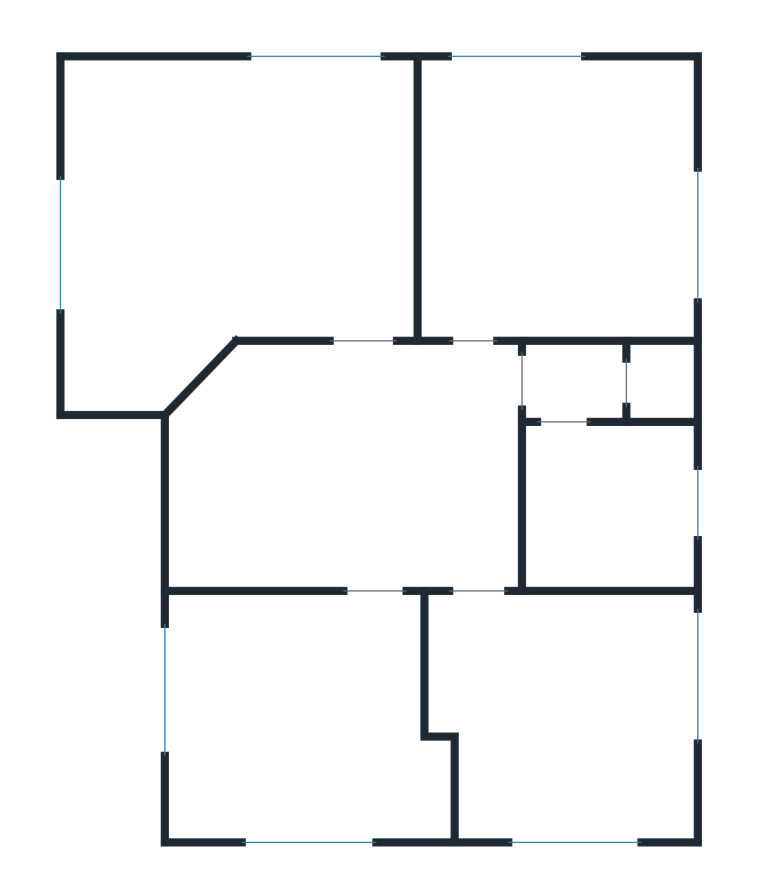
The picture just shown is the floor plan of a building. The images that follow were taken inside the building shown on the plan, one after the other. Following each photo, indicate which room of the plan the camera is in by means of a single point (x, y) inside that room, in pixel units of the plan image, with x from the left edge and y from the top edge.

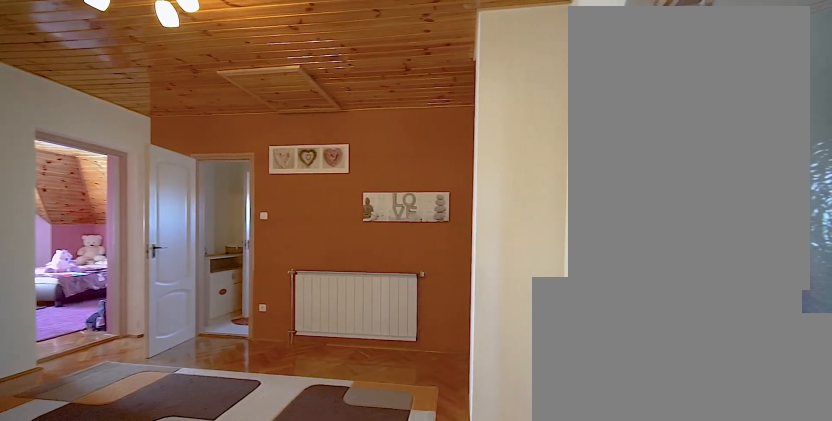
(423, 458)
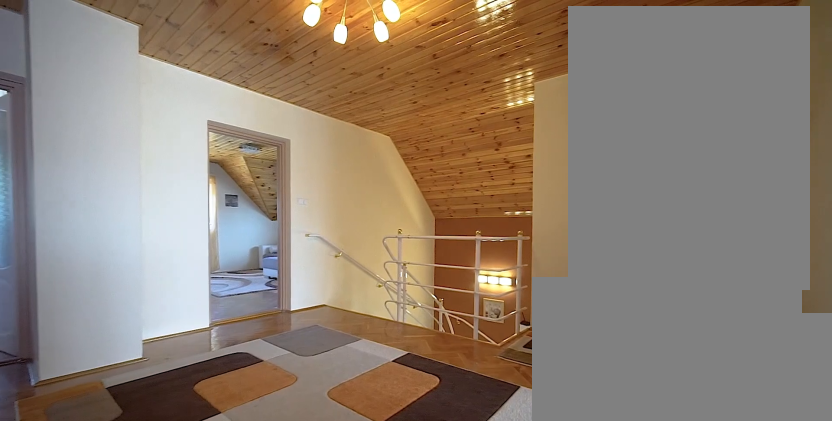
(423, 458)
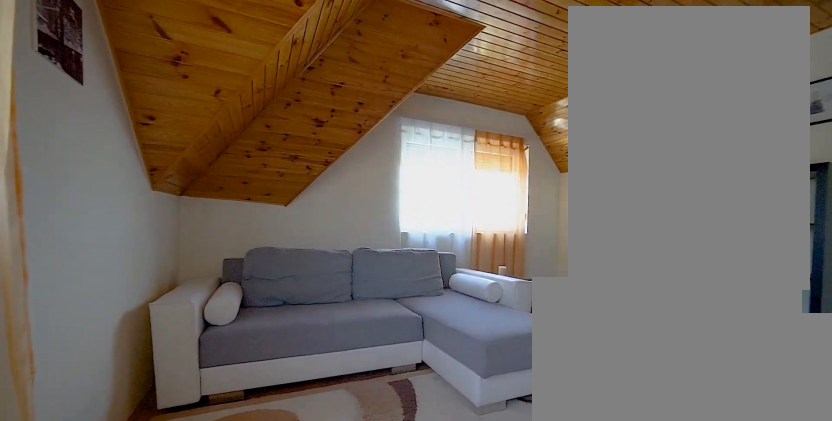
(298, 728)
